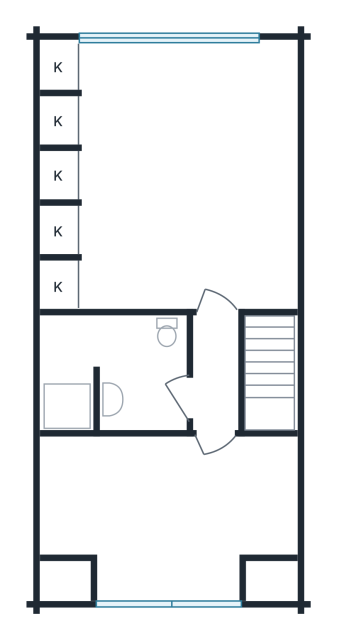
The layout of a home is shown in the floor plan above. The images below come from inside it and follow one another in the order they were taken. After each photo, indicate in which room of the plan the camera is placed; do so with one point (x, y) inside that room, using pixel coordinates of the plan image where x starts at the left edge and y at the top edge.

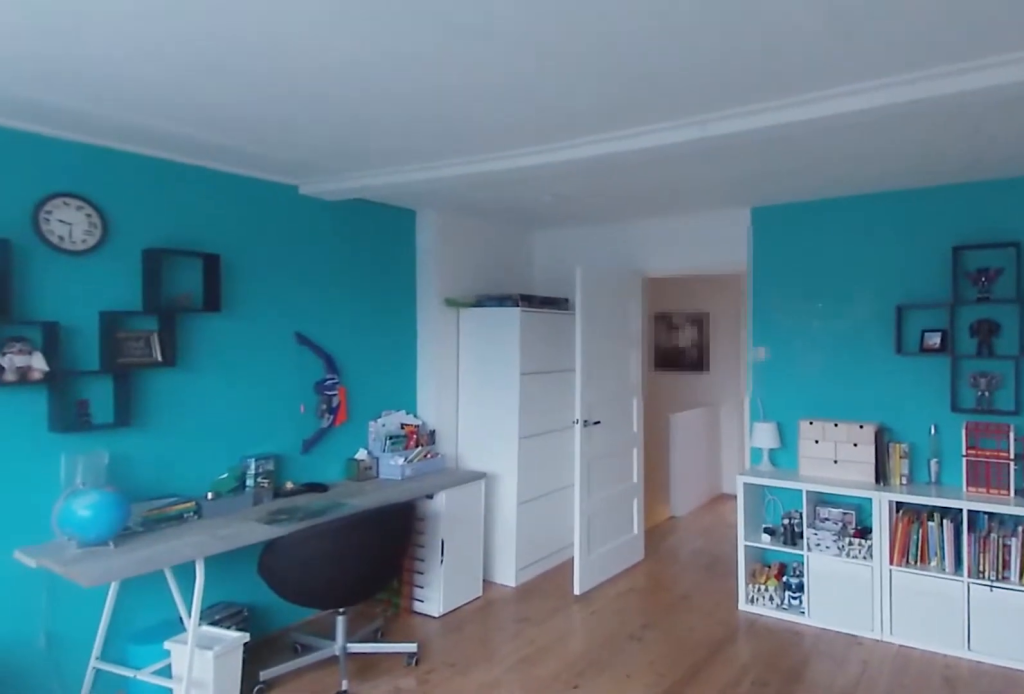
(174, 114)
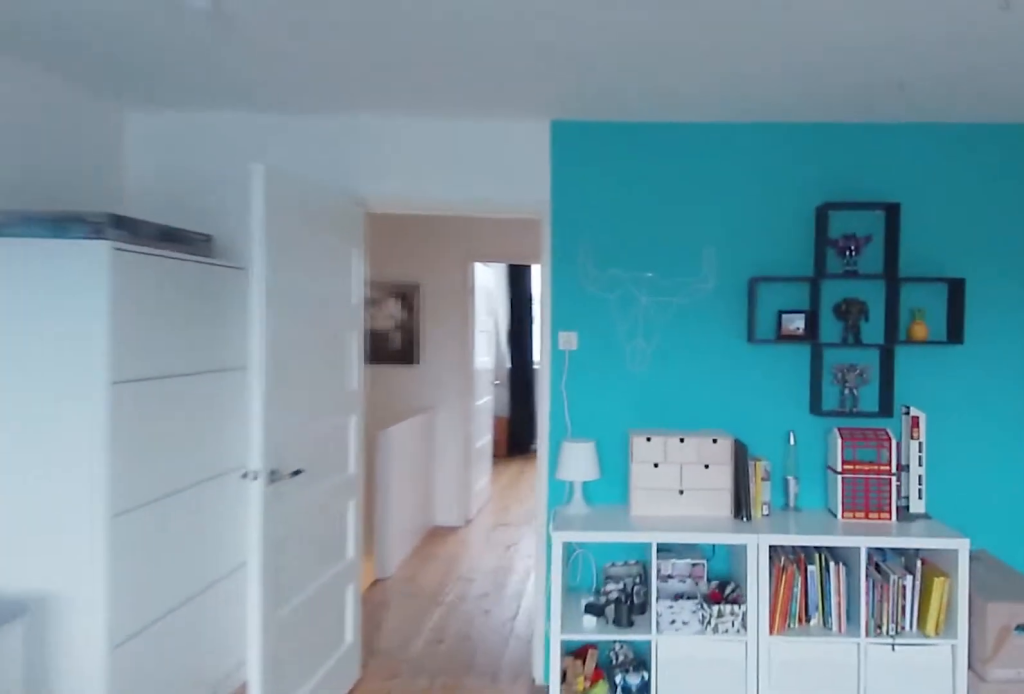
(174, 114)
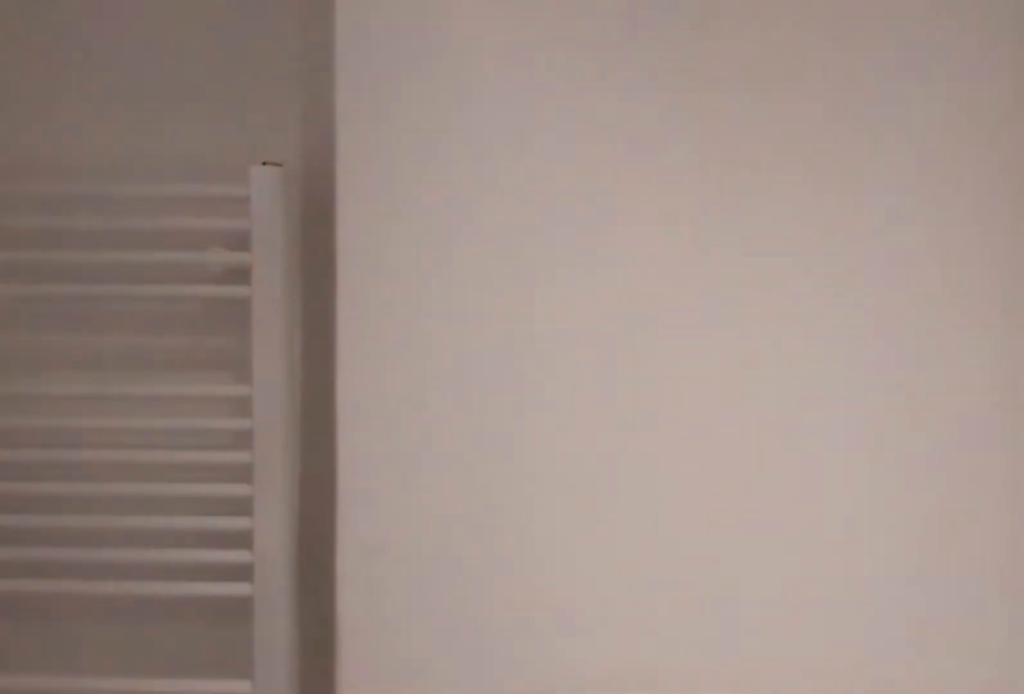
(89, 384)
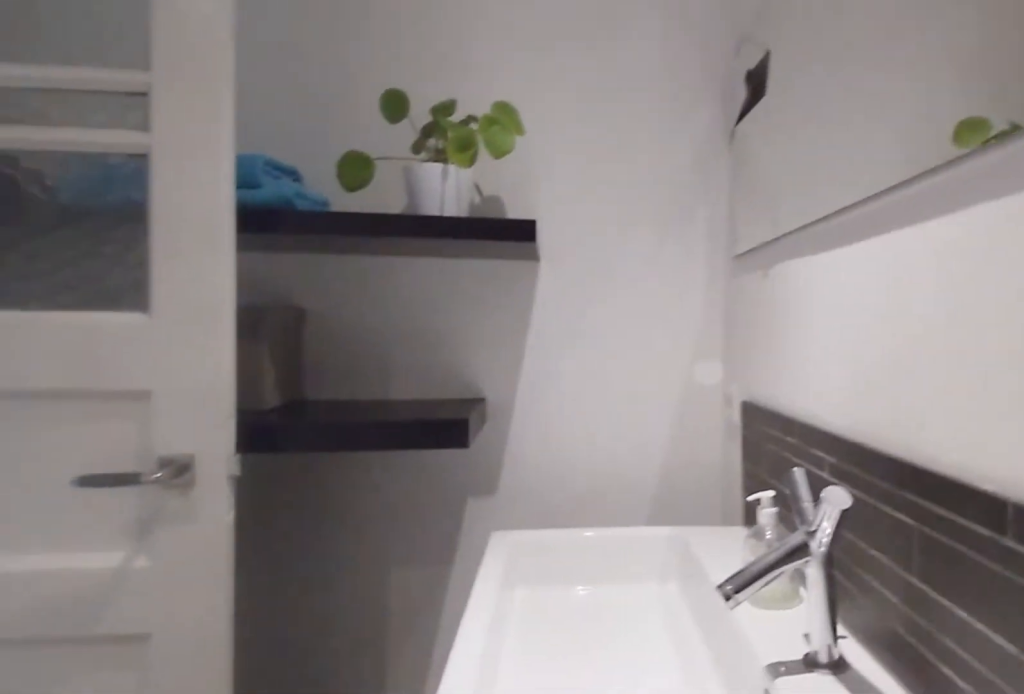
(89, 384)
